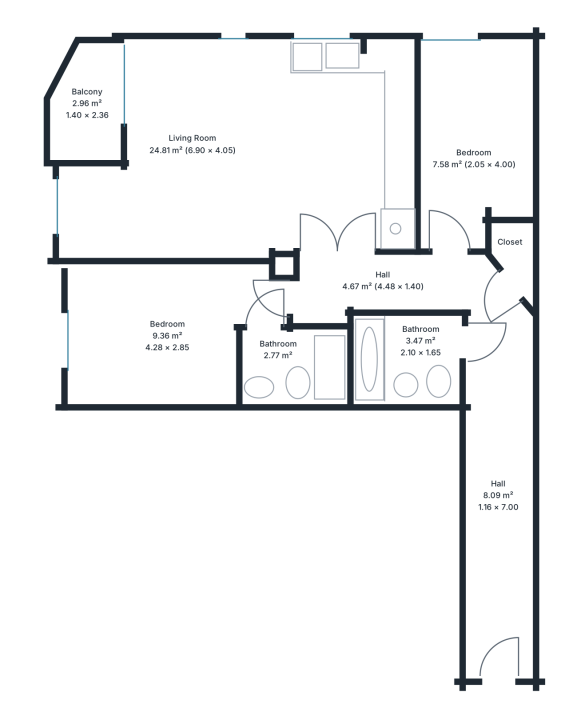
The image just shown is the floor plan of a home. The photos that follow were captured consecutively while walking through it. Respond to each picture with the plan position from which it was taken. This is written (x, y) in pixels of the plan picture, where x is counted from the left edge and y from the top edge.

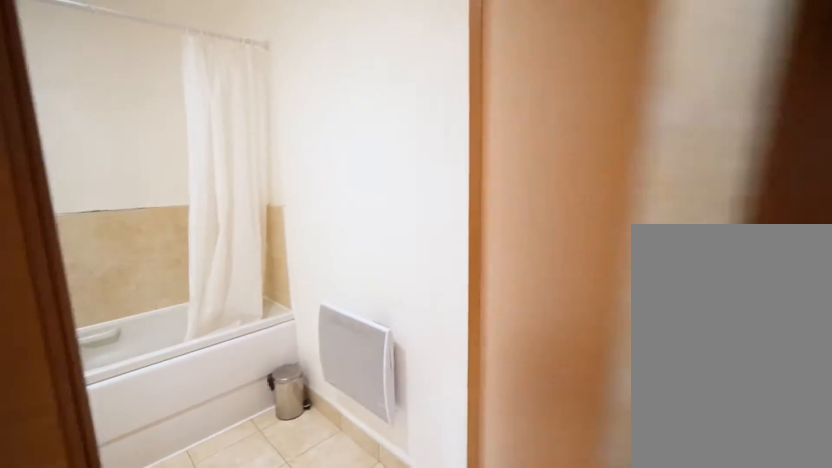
(496, 351)
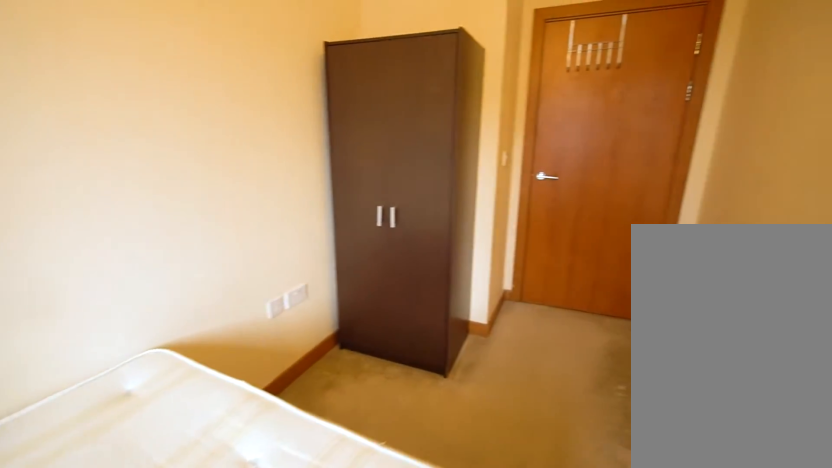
(455, 77)
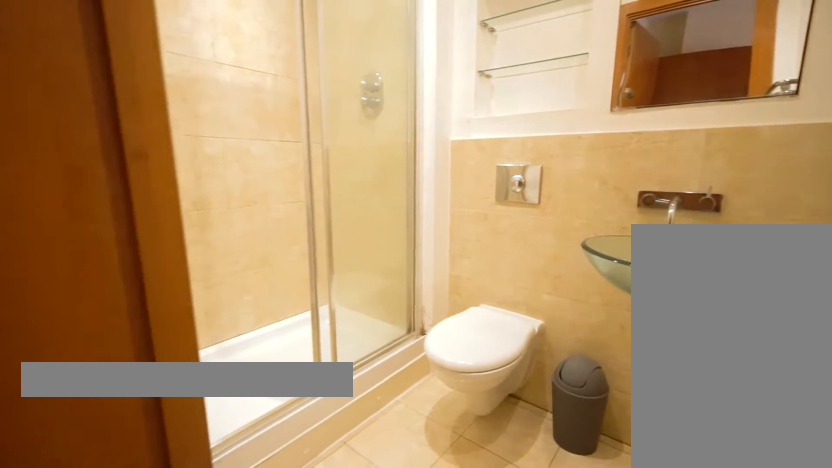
(273, 333)
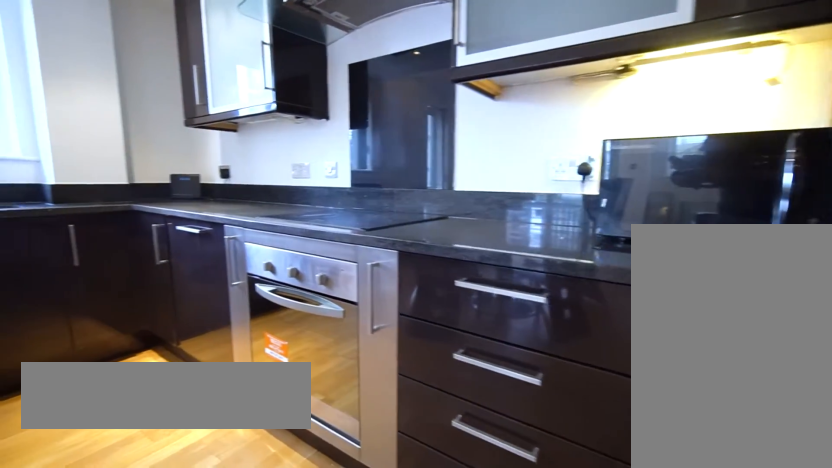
(351, 198)
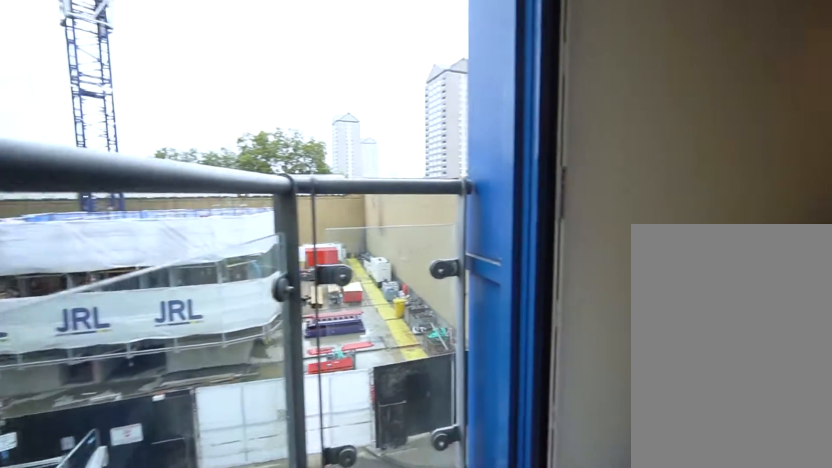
(88, 96)
